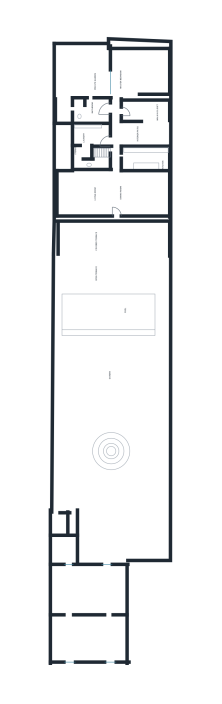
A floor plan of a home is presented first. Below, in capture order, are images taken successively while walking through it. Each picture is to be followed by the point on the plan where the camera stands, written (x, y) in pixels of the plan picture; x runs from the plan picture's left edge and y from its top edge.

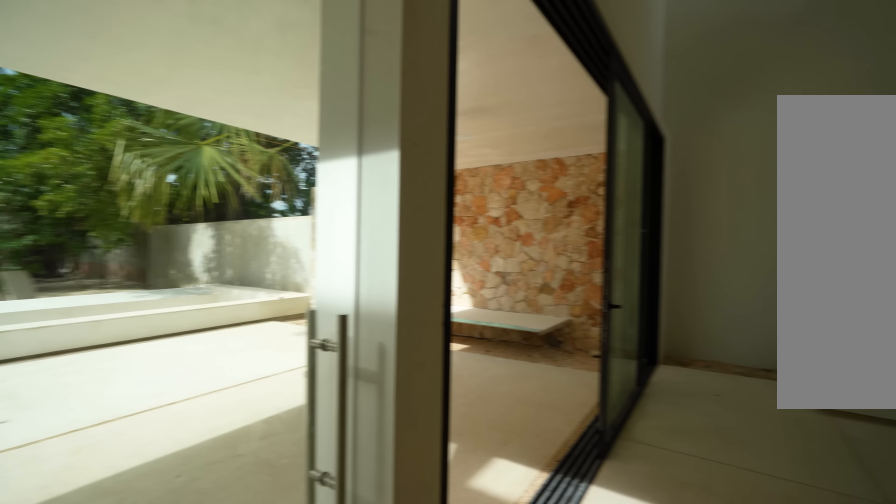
(112, 206)
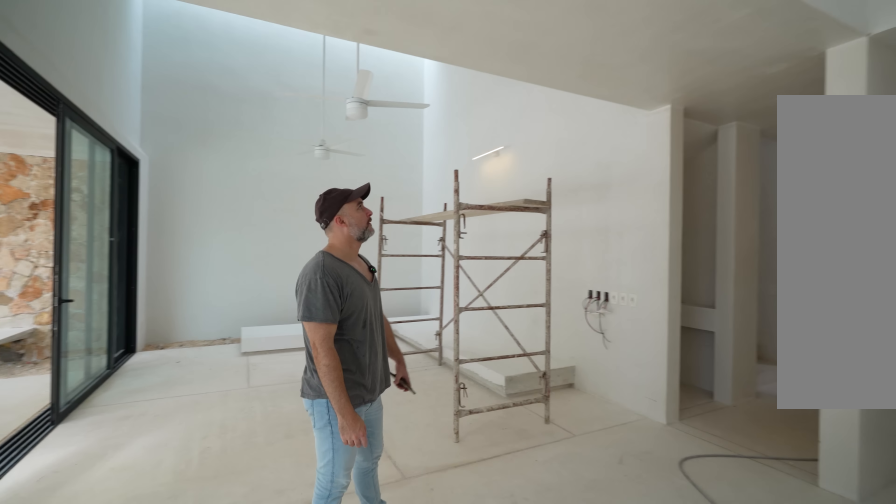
(92, 208)
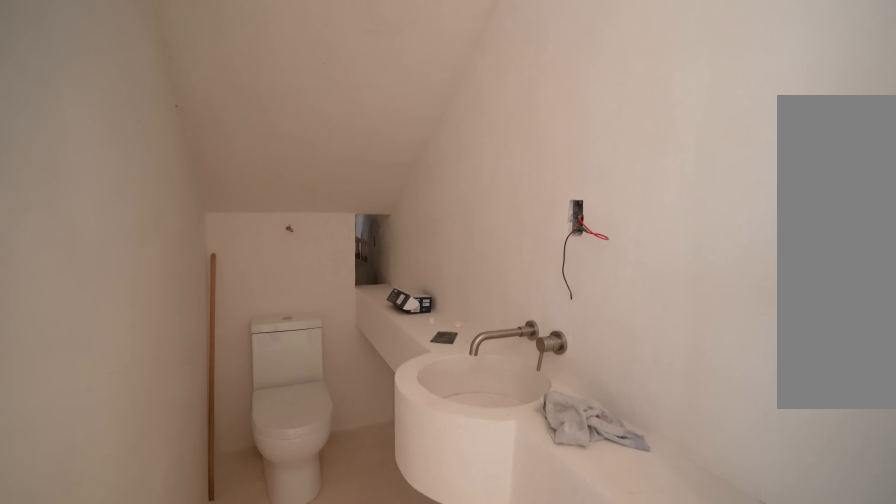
(112, 194)
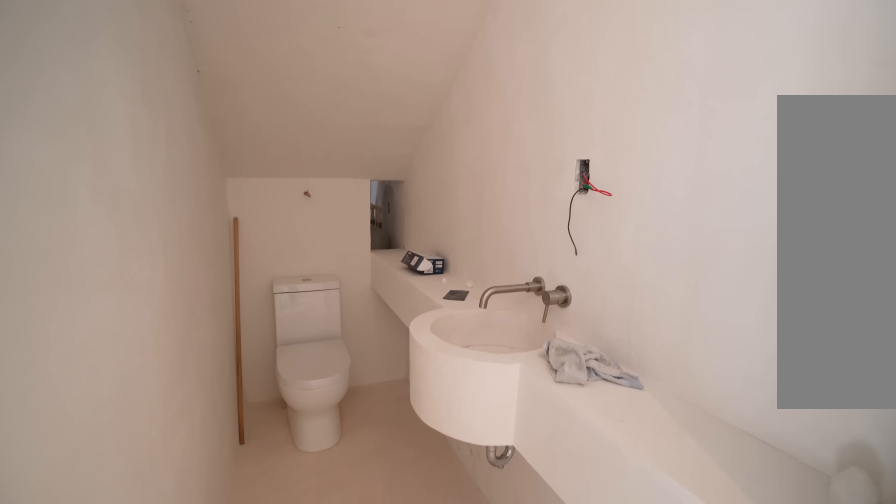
(112, 194)
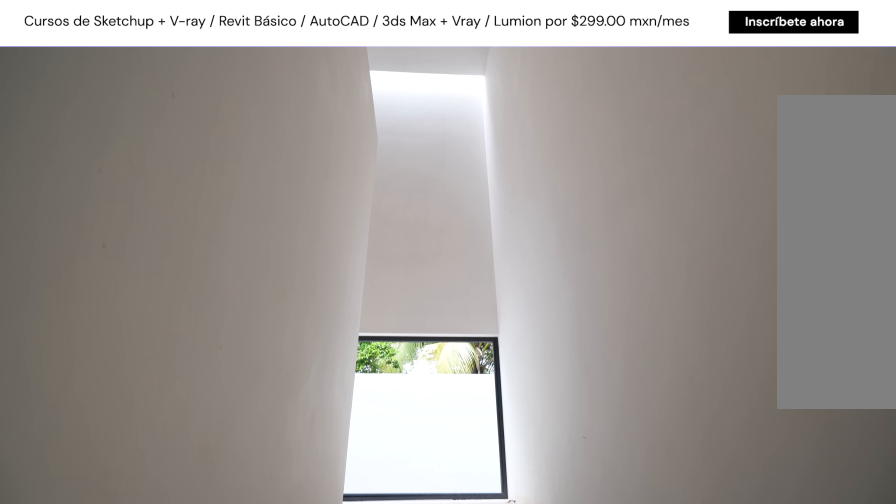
(112, 159)
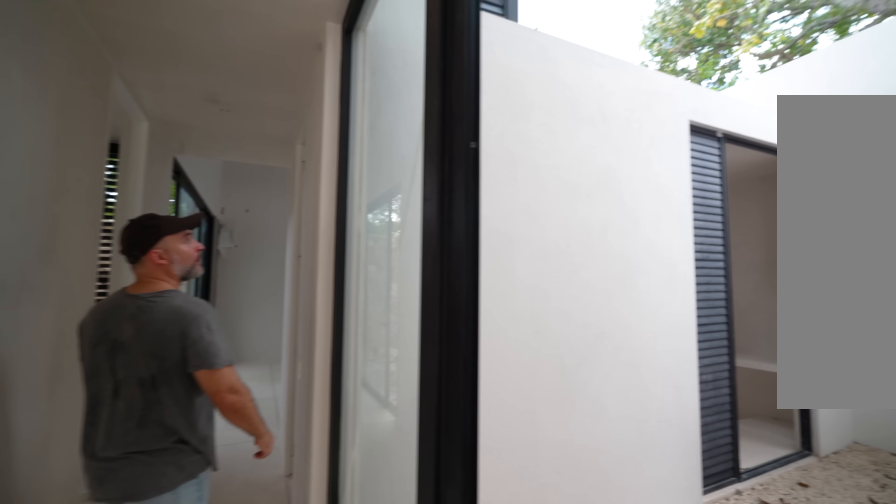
(112, 141)
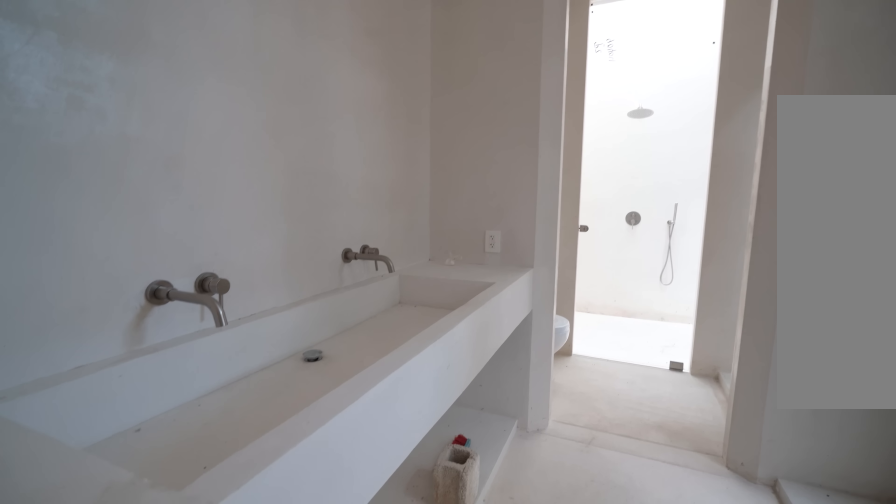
(112, 110)
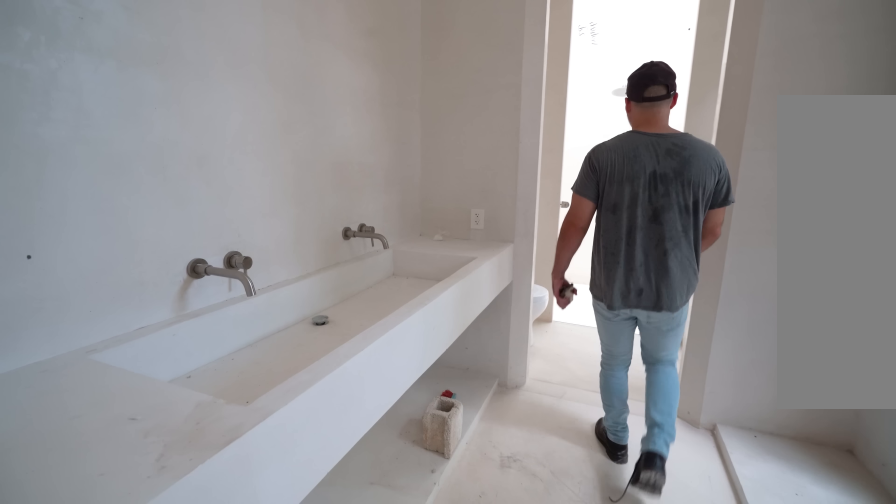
(110, 110)
